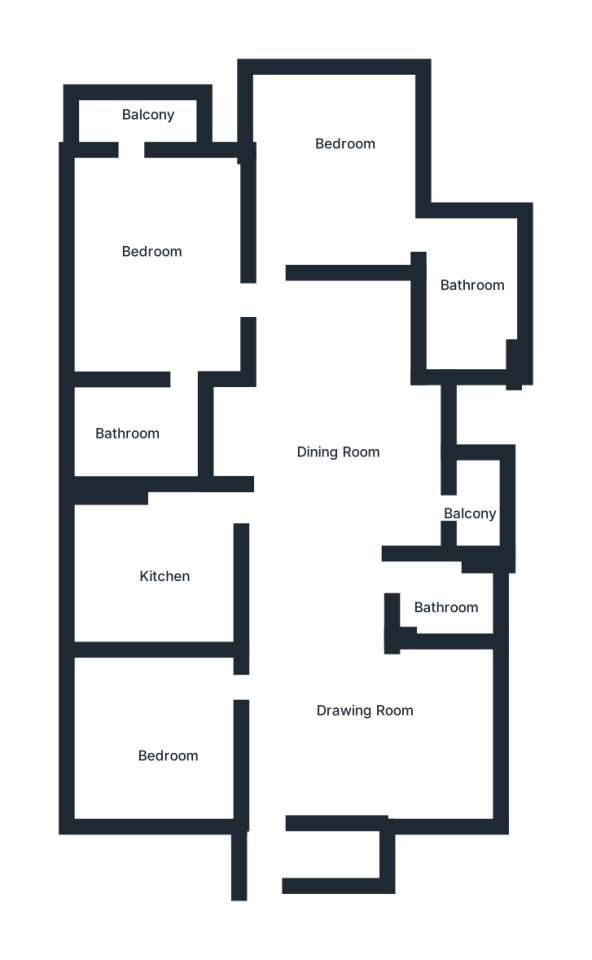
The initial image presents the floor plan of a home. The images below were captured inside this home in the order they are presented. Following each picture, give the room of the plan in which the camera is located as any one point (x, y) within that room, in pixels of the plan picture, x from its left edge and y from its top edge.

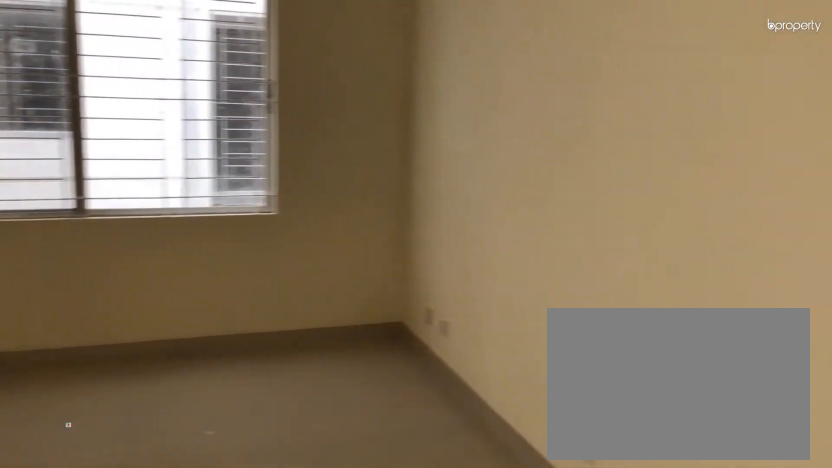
(322, 710)
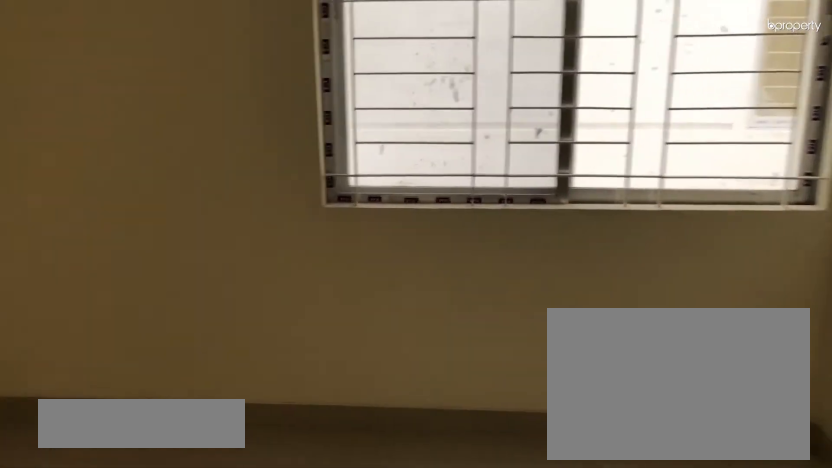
(177, 727)
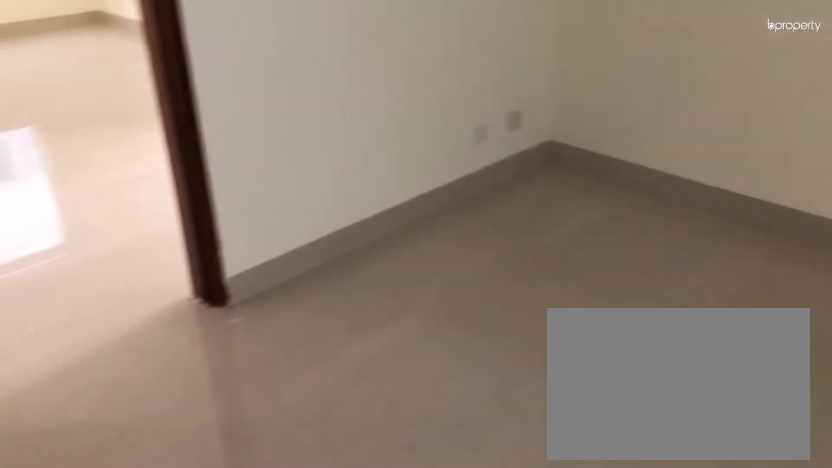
(177, 727)
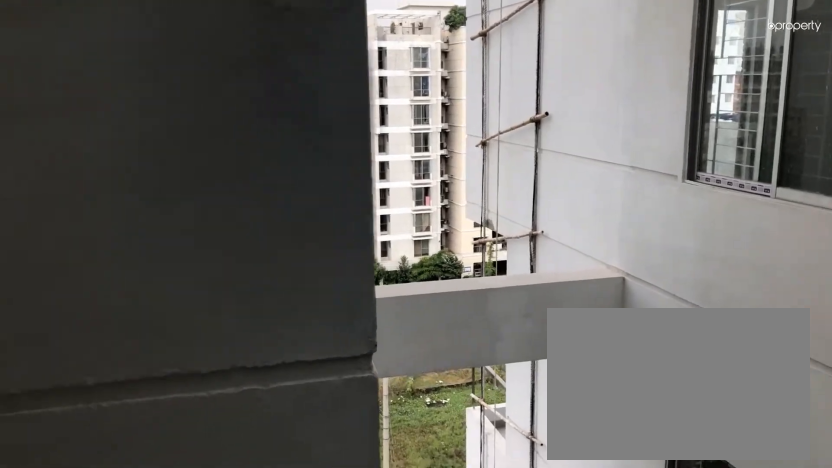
(484, 503)
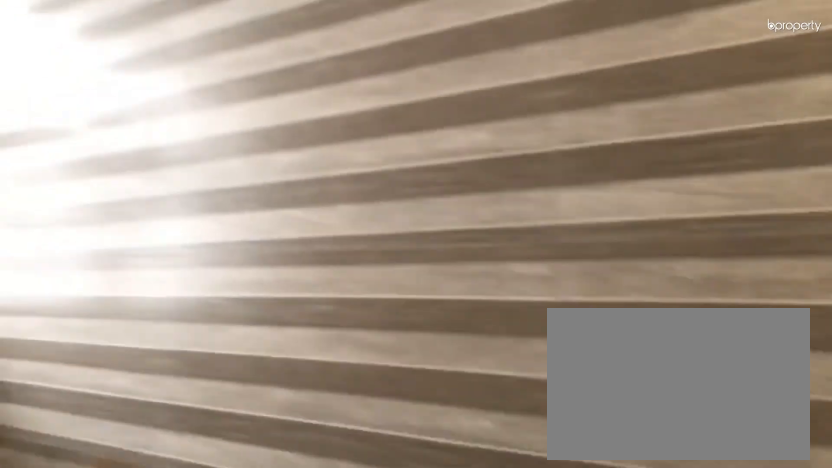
(152, 445)
